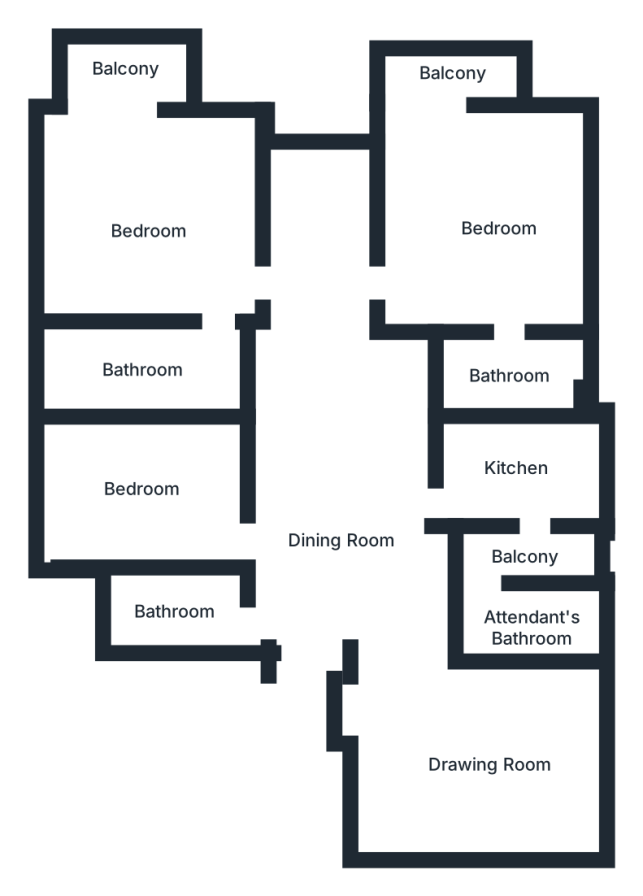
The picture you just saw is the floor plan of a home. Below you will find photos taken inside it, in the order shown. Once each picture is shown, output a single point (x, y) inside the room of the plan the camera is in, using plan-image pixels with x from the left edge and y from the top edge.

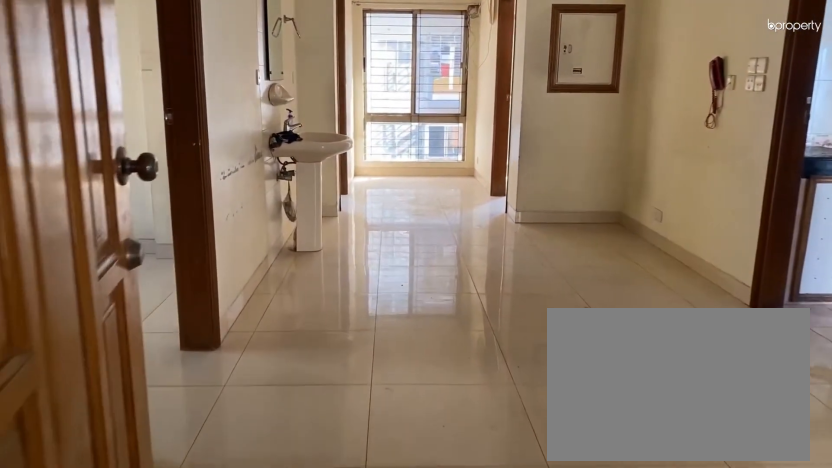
(331, 563)
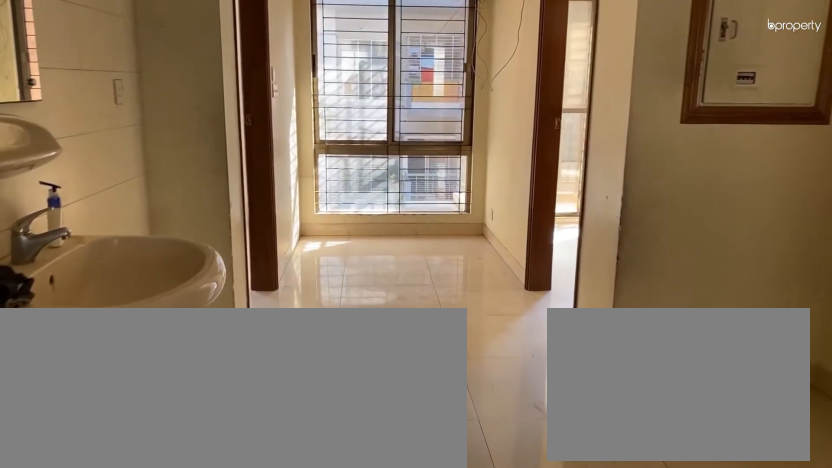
(314, 363)
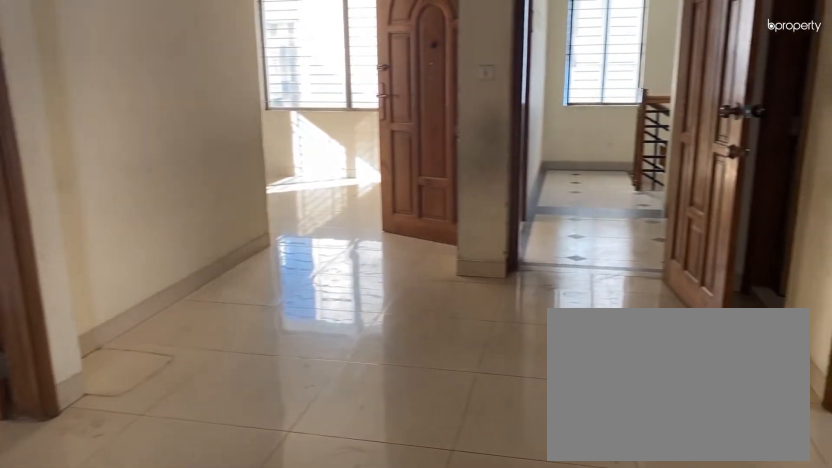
(314, 363)
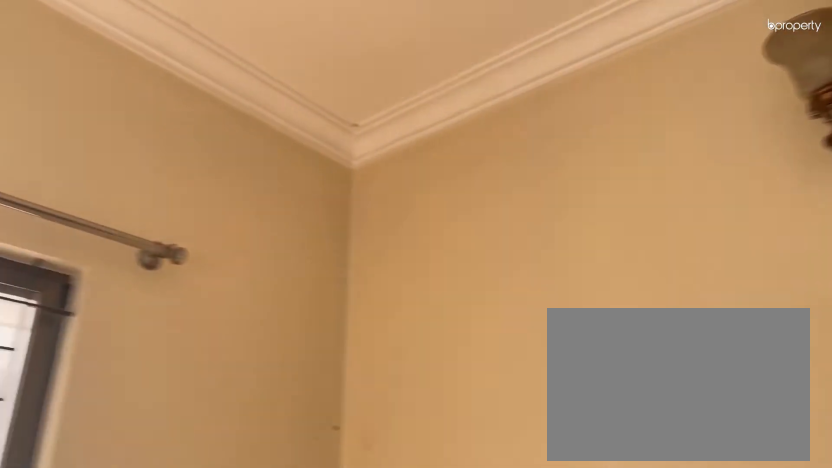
(474, 761)
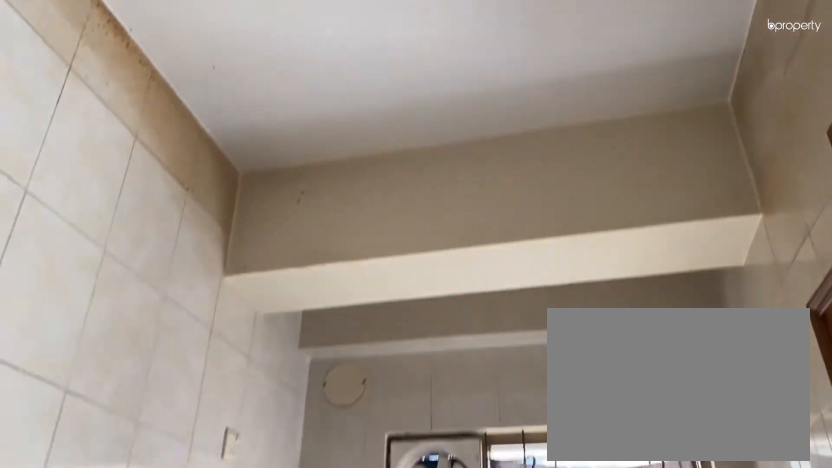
(513, 469)
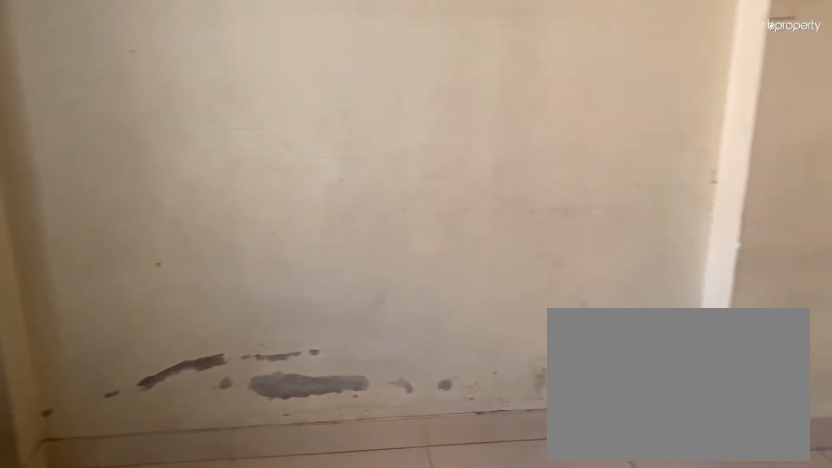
(140, 479)
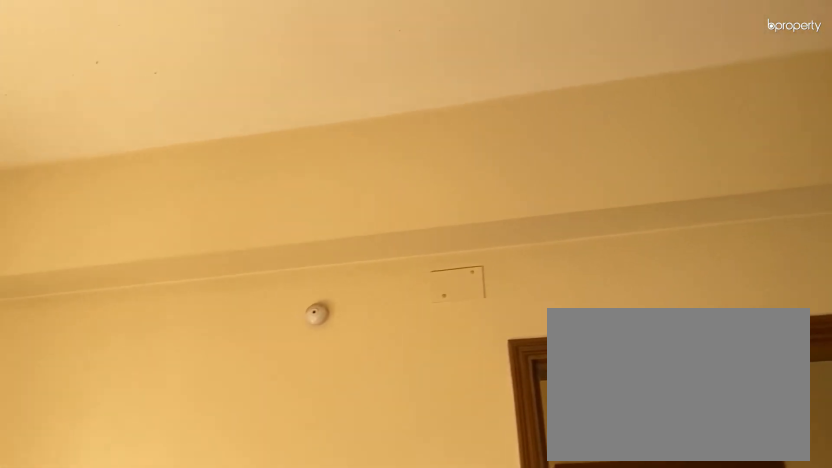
(154, 231)
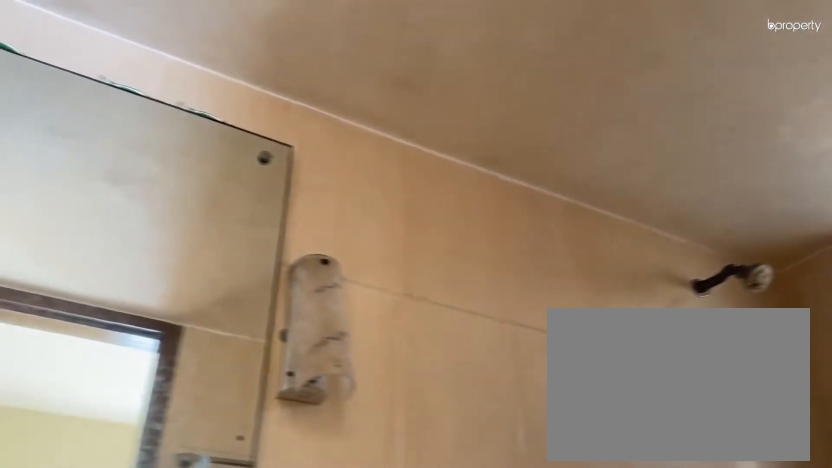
(147, 360)
